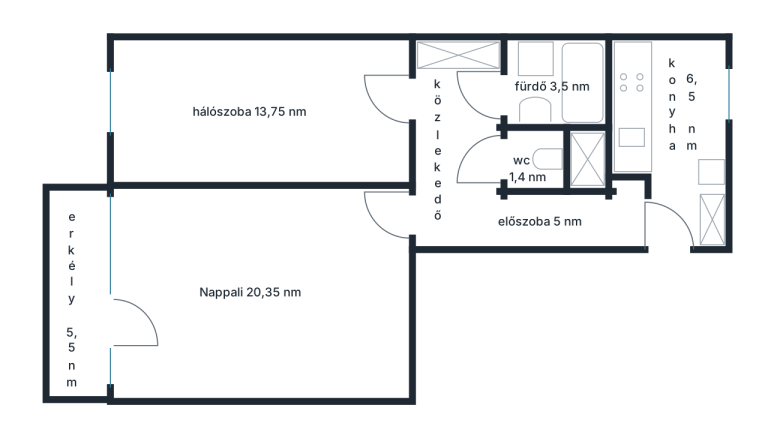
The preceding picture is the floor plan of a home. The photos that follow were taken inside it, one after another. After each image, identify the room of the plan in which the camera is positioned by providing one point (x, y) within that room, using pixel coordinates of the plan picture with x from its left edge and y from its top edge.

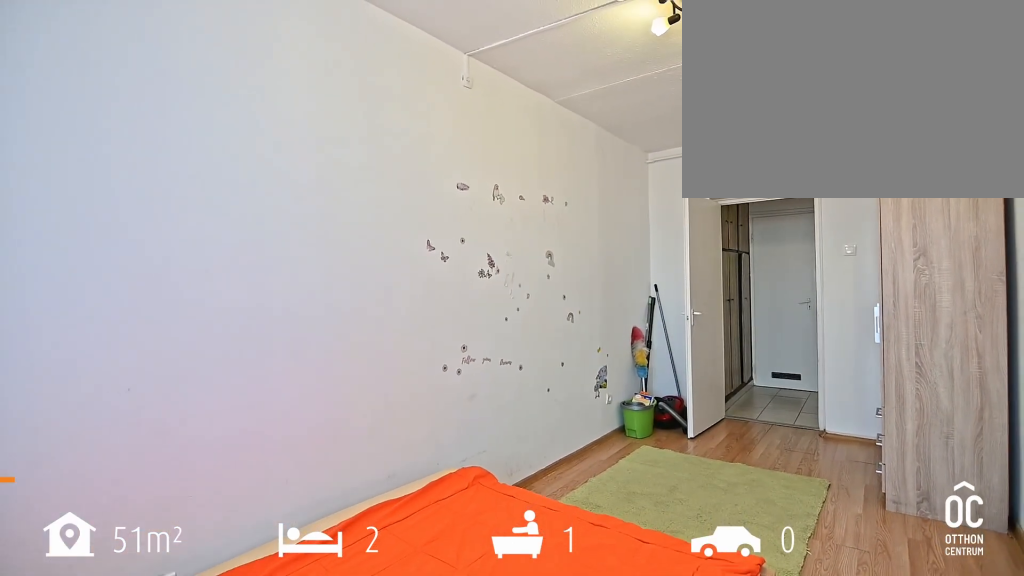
(261, 114)
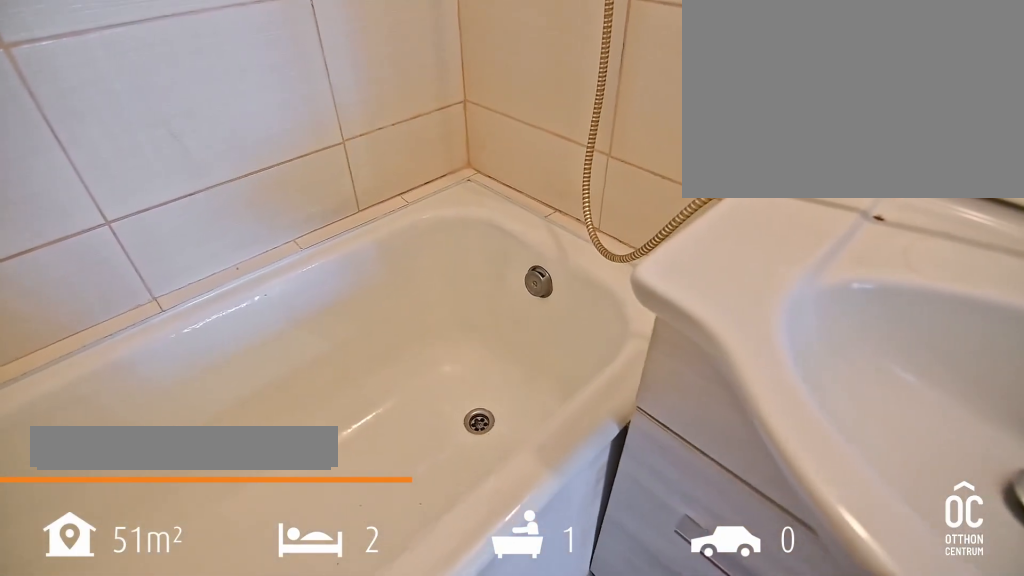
(551, 81)
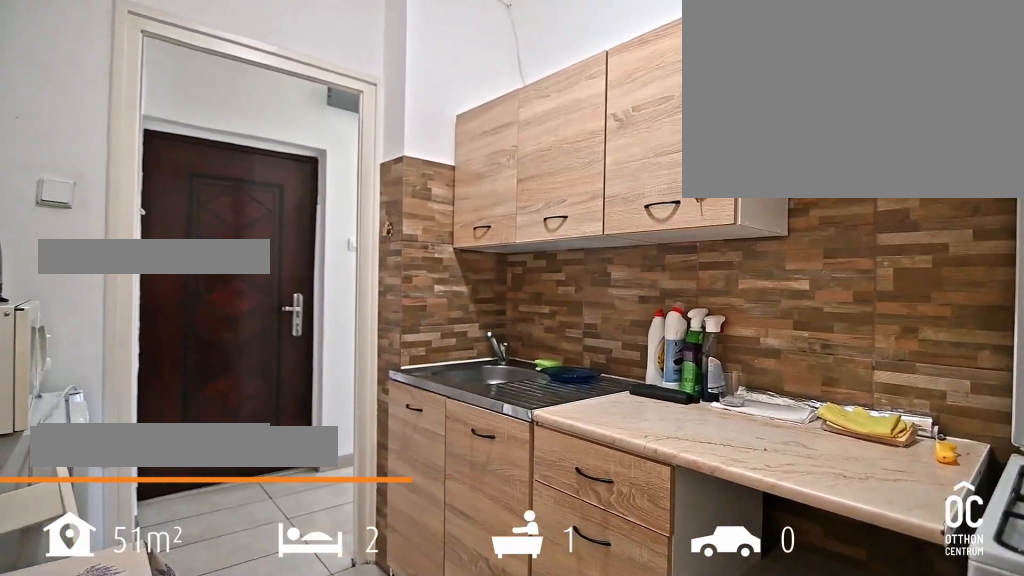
(678, 108)
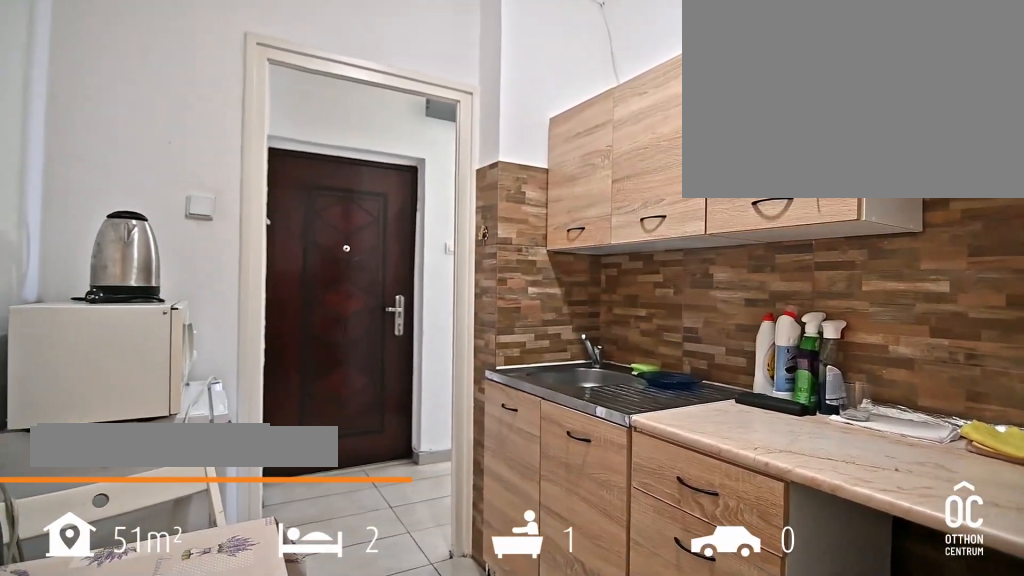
(678, 108)
